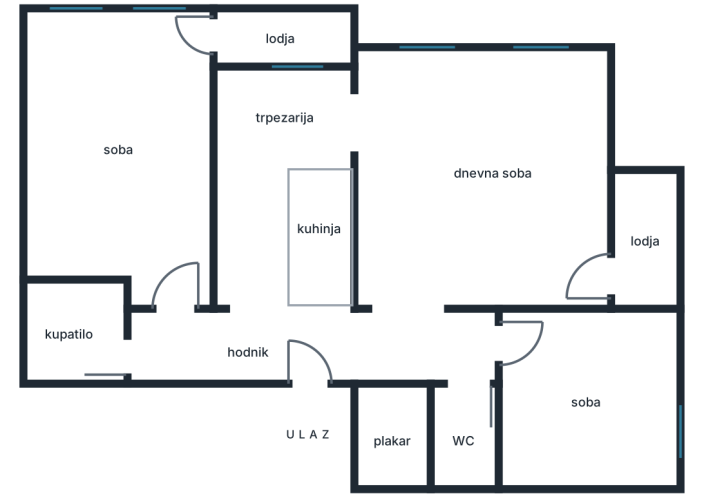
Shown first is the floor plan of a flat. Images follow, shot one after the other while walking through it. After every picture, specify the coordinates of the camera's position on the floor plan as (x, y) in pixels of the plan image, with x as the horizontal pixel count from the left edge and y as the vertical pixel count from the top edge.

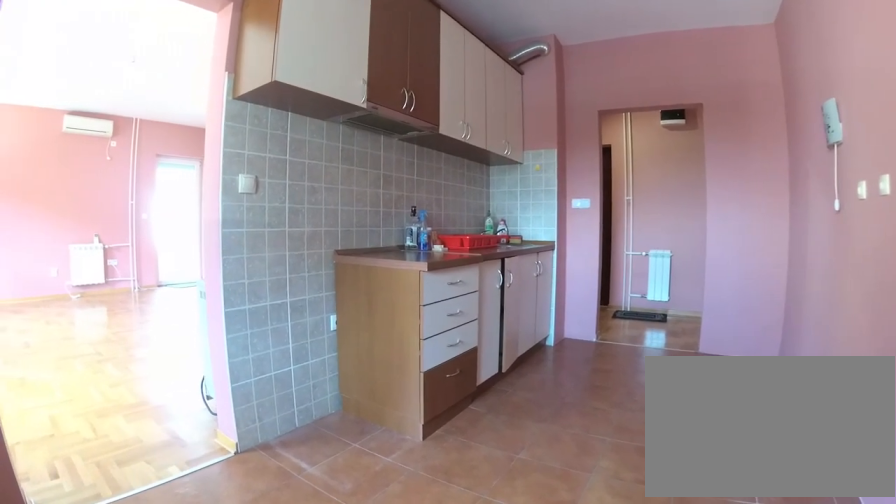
(245, 114)
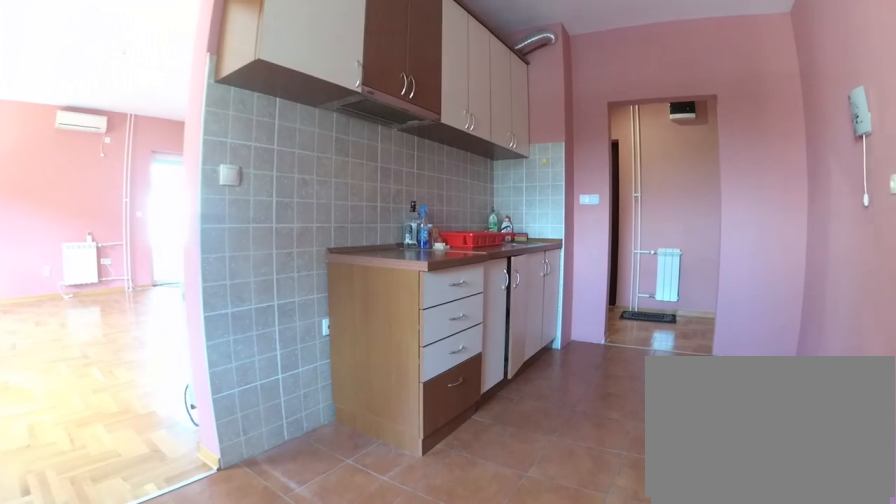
(246, 122)
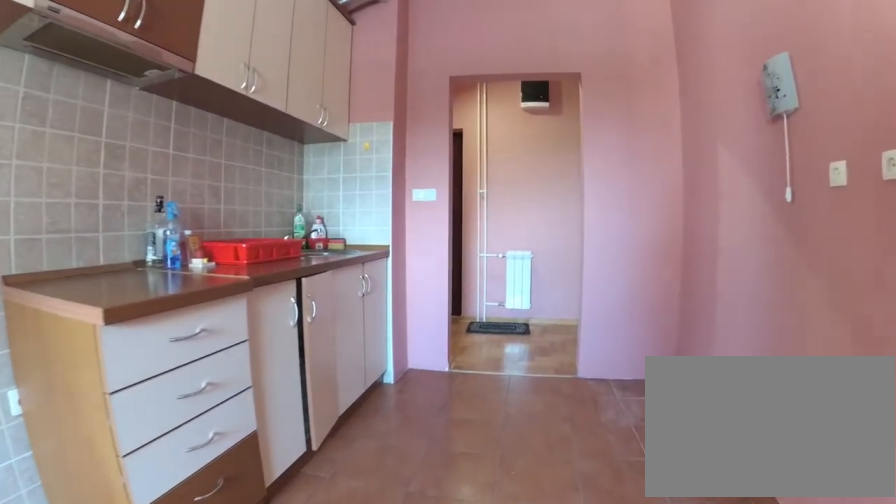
(251, 170)
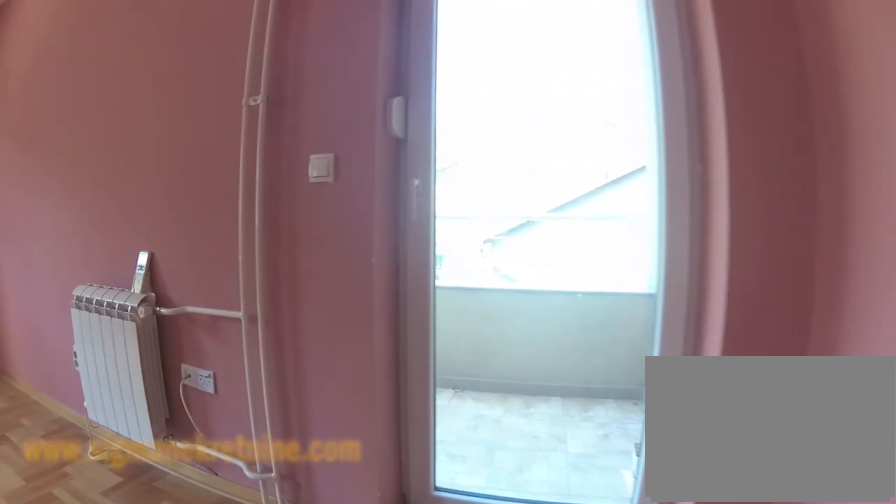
(548, 277)
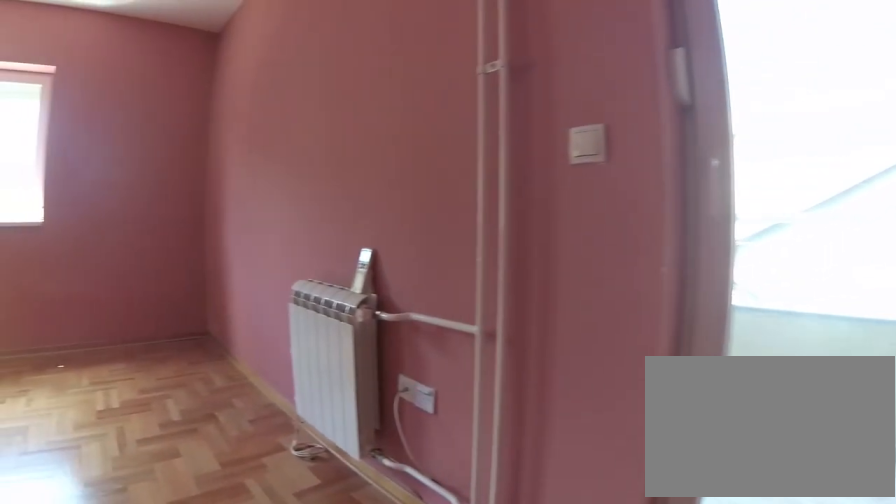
(573, 281)
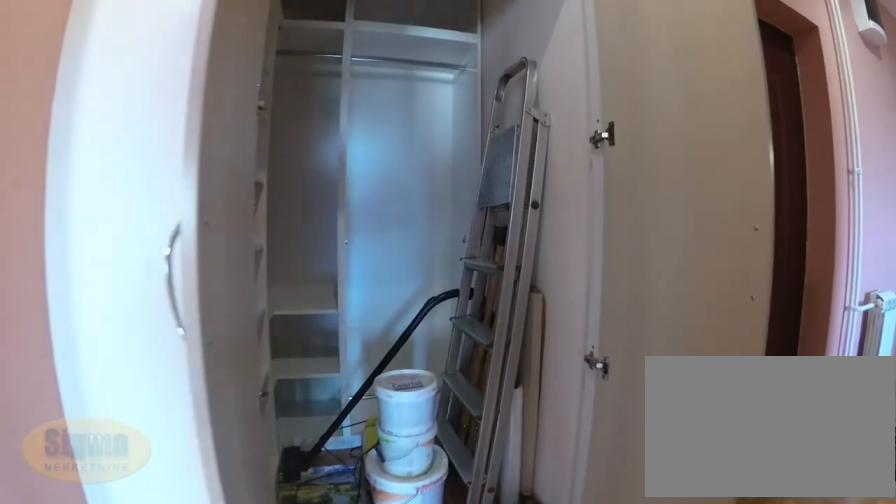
(409, 316)
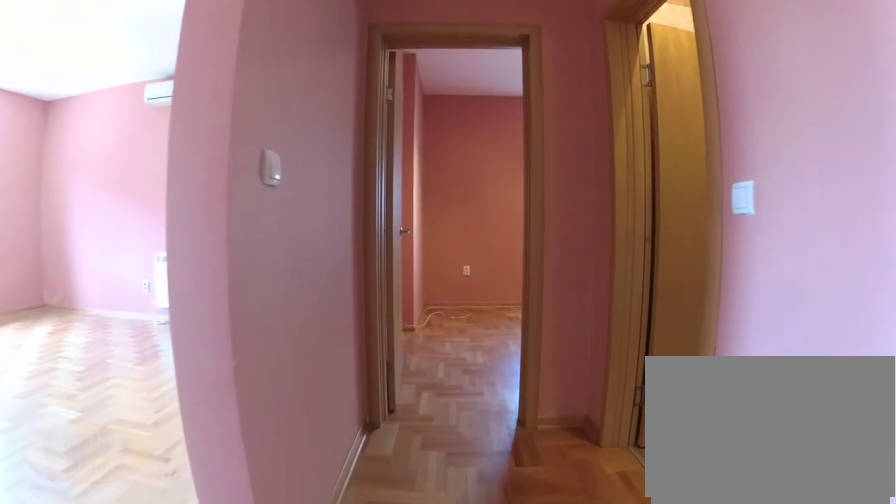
(392, 349)
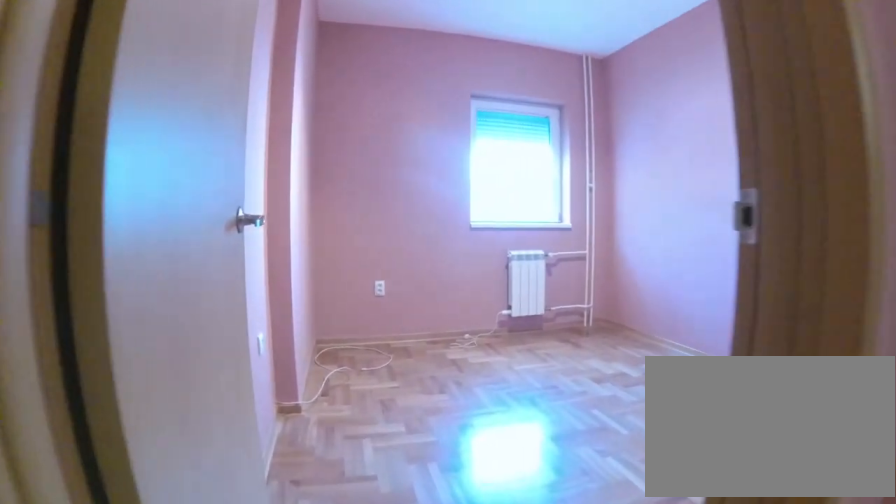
(431, 344)
